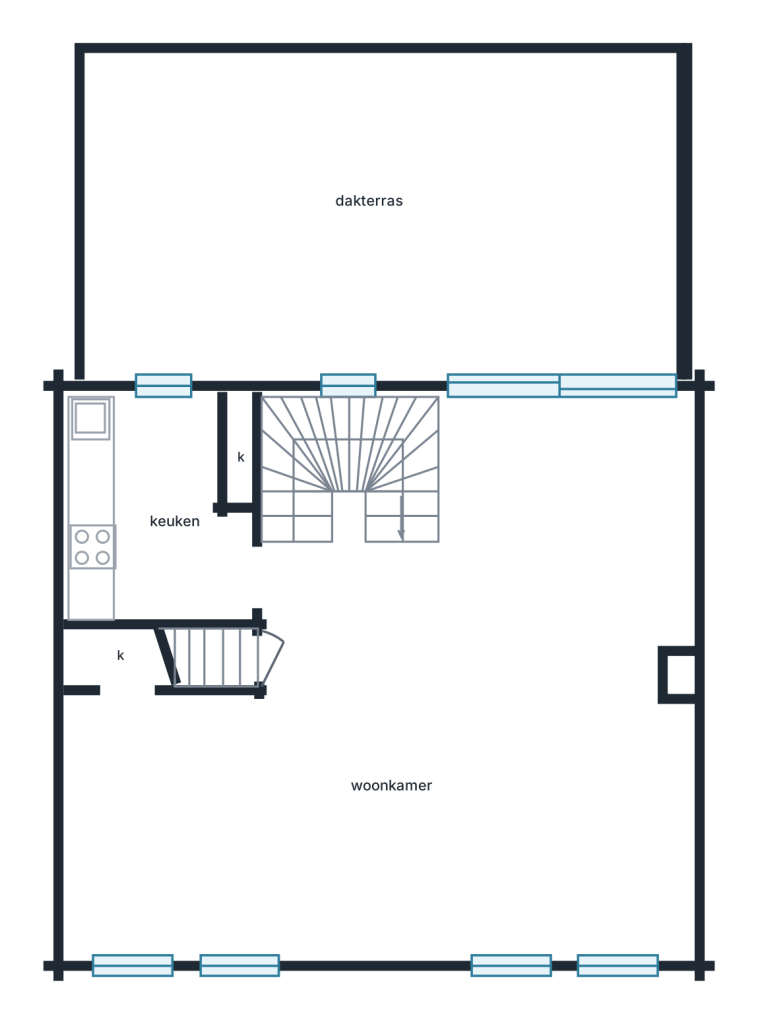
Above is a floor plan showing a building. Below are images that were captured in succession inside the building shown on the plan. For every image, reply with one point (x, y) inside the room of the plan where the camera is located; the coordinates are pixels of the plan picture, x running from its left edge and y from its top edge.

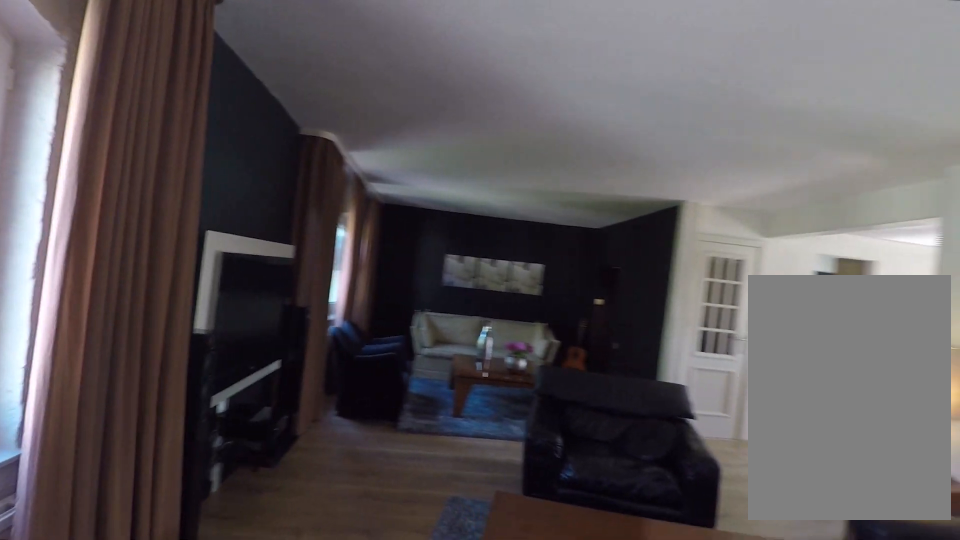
(417, 692)
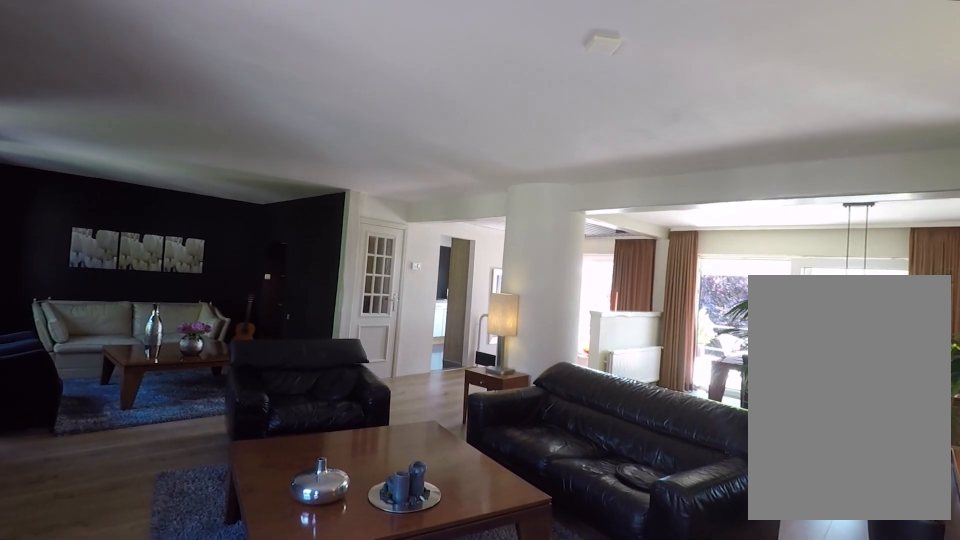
(417, 692)
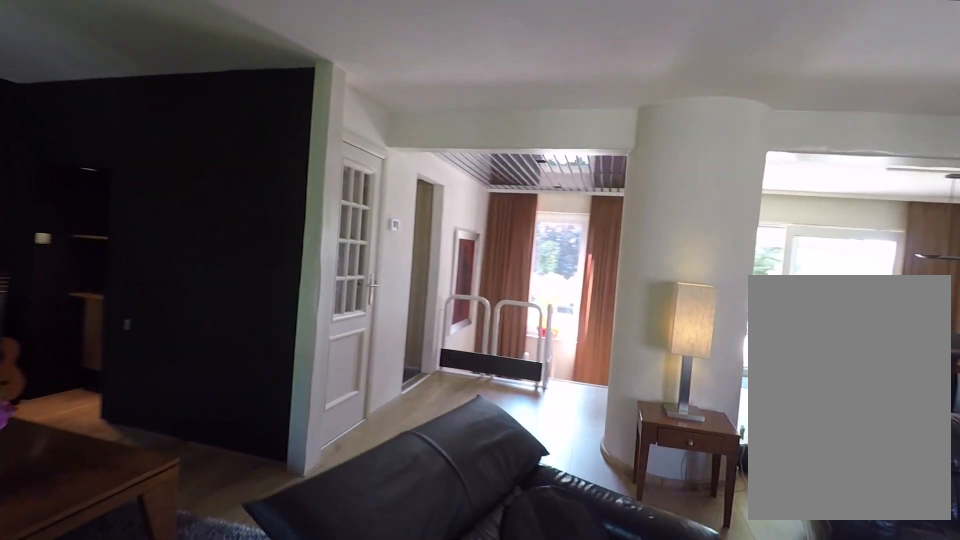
(417, 692)
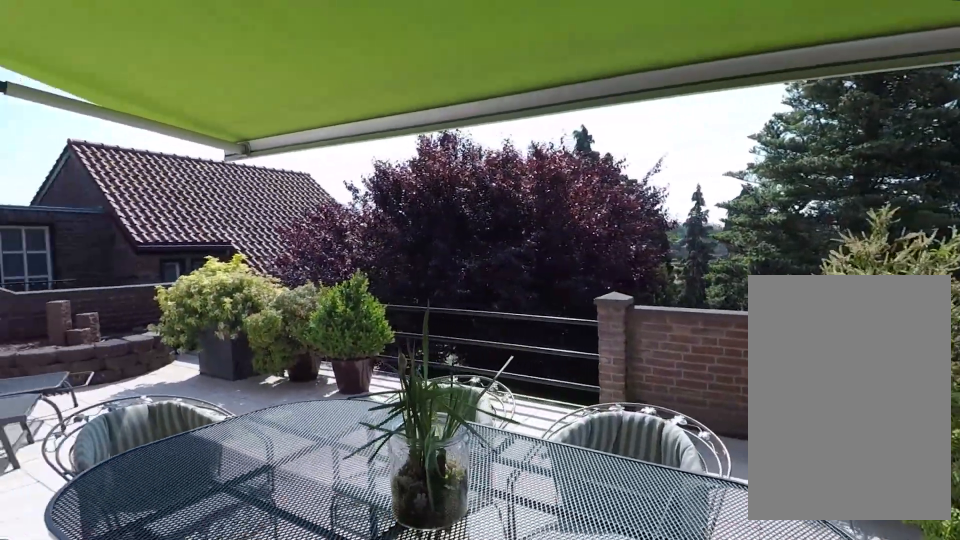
(380, 215)
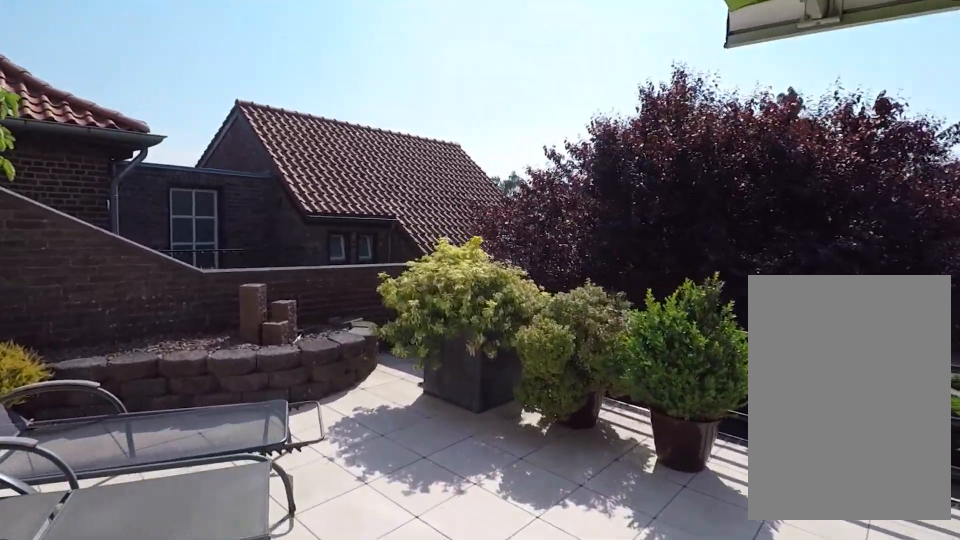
(380, 215)
